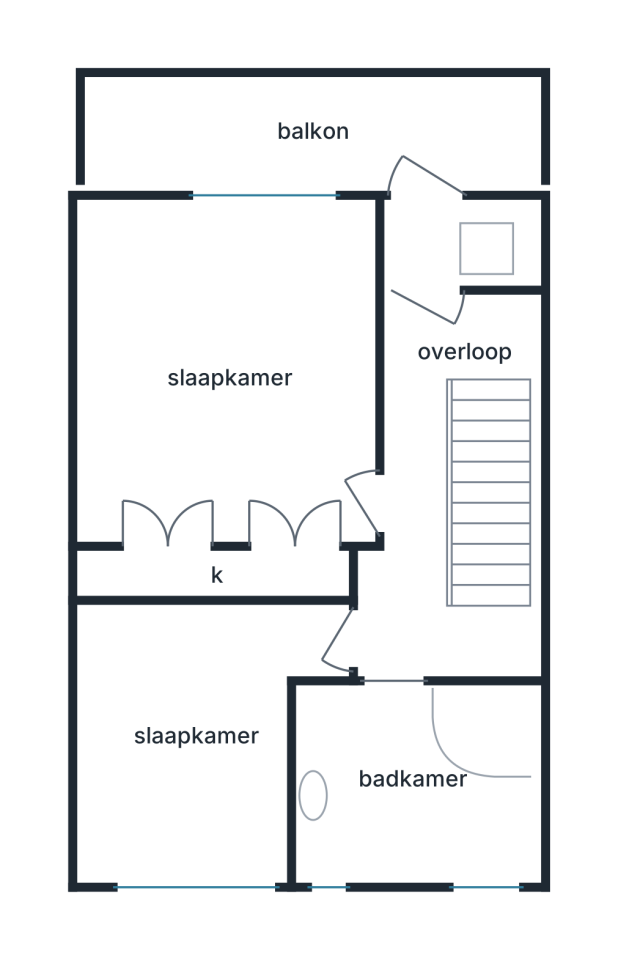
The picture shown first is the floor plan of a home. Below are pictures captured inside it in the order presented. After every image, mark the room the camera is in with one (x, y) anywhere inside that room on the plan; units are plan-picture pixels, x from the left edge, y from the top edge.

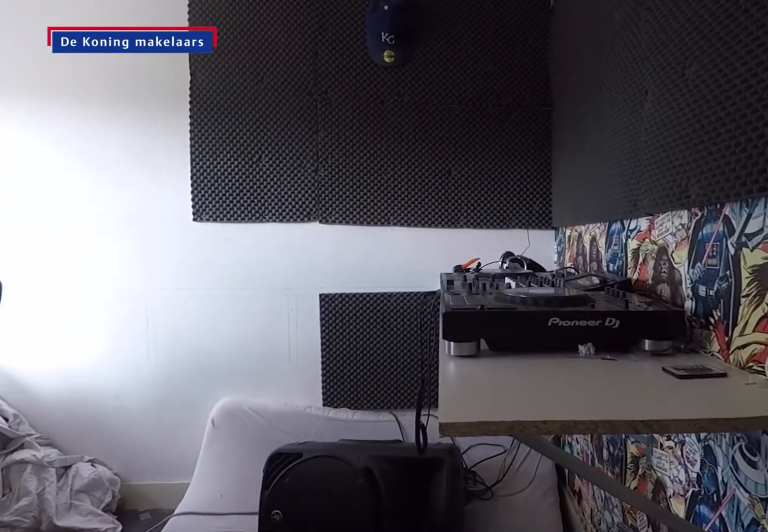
(196, 732)
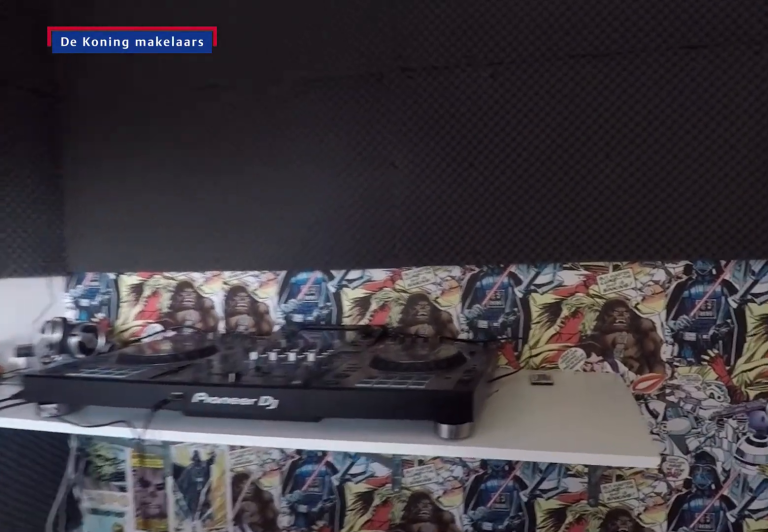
(196, 732)
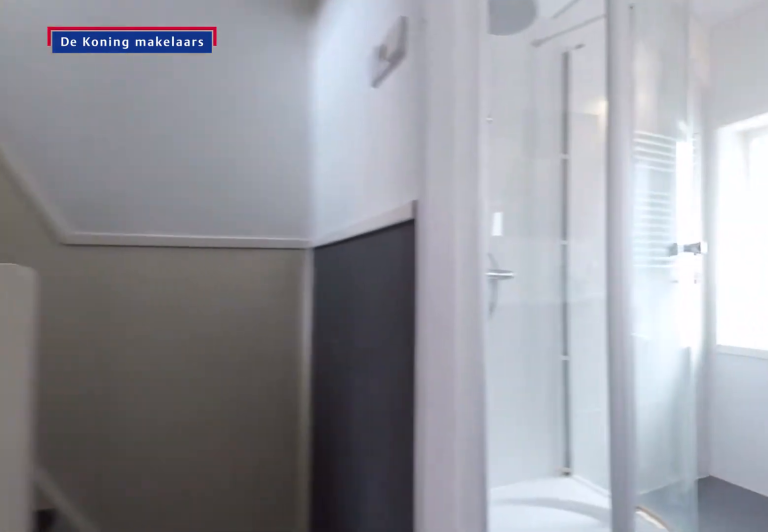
(435, 499)
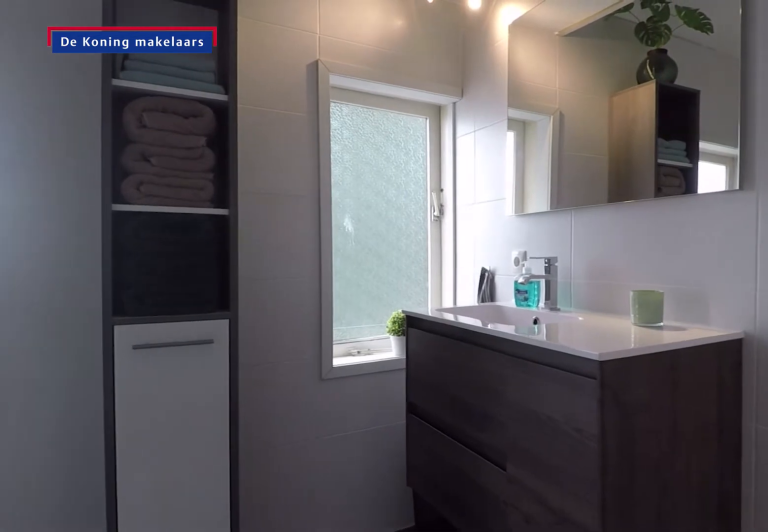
(414, 775)
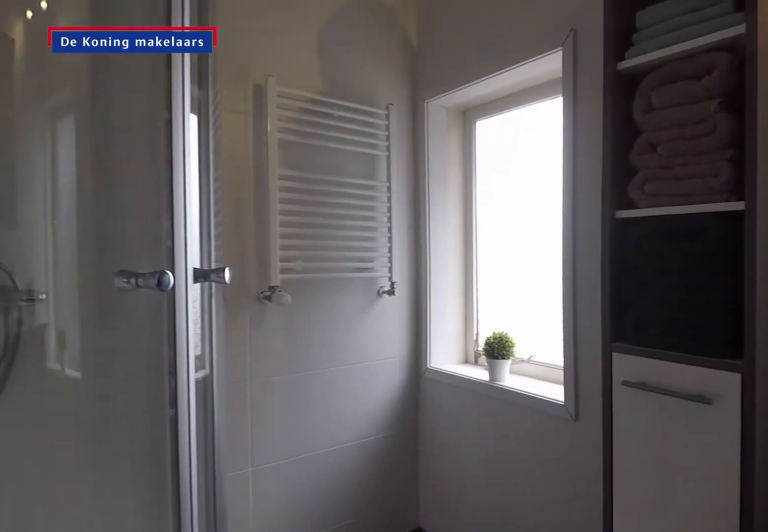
(414, 775)
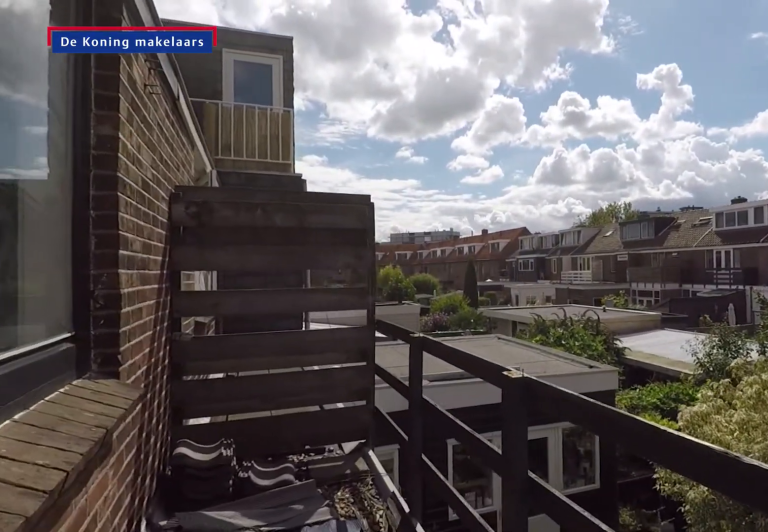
(311, 130)
